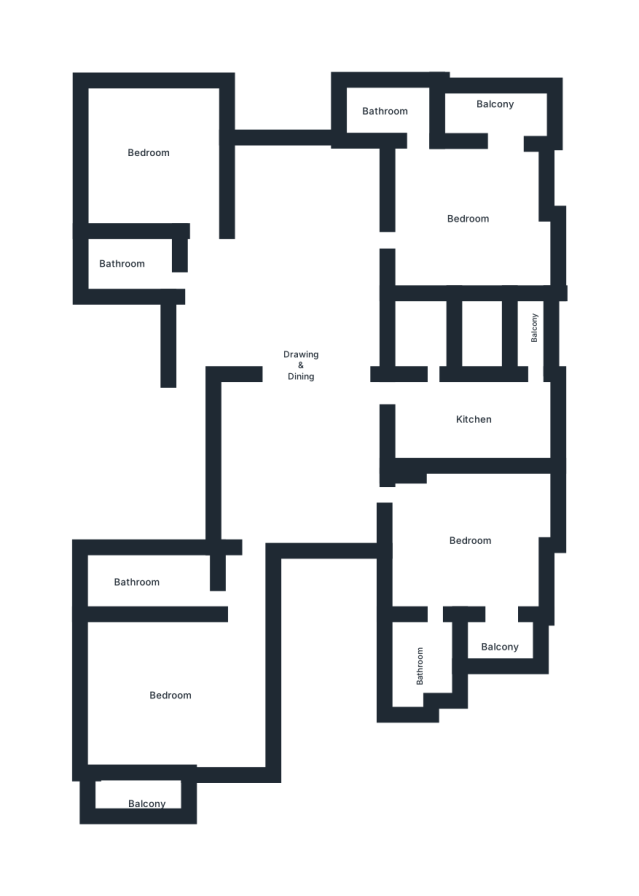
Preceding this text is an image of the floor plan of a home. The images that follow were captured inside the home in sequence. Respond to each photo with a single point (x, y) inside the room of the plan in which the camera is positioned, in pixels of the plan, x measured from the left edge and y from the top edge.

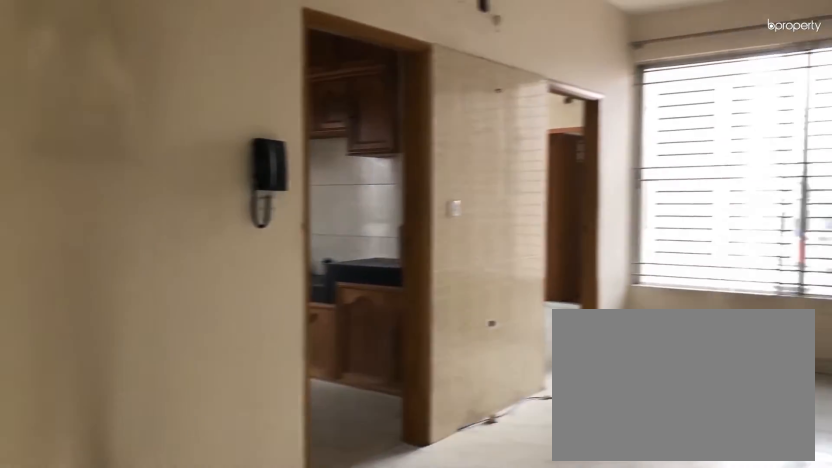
(298, 312)
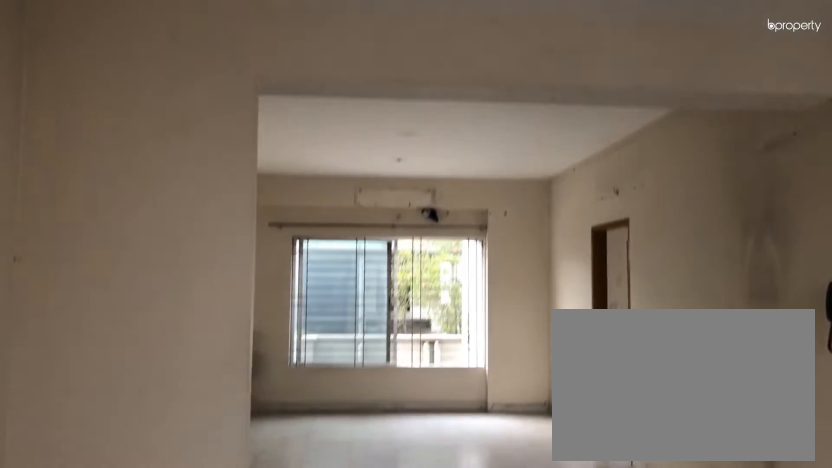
(300, 312)
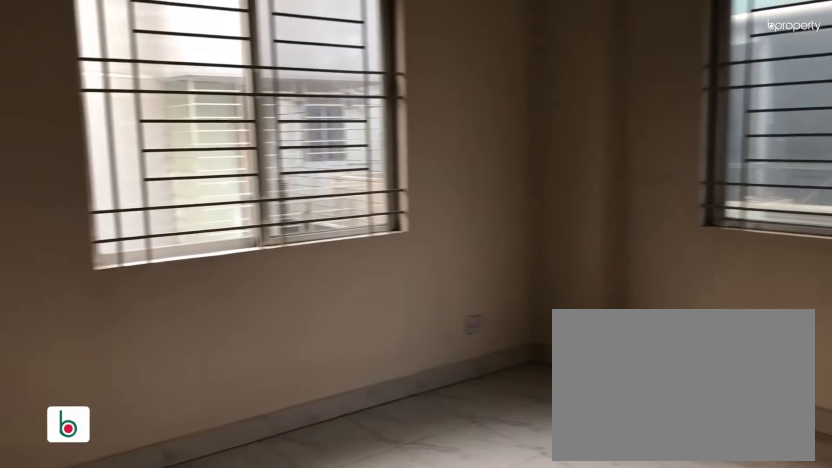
(159, 159)
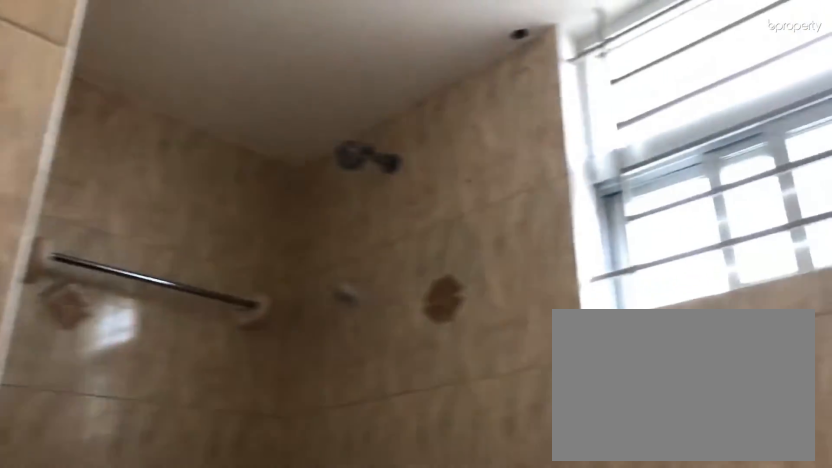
(393, 115)
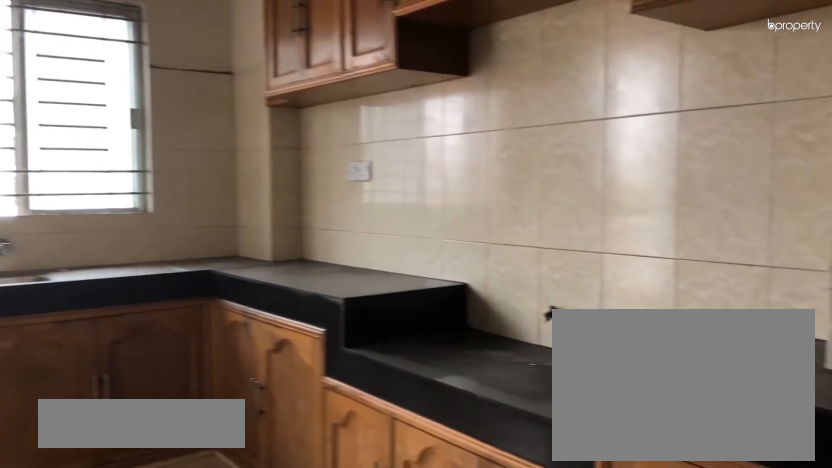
(463, 418)
